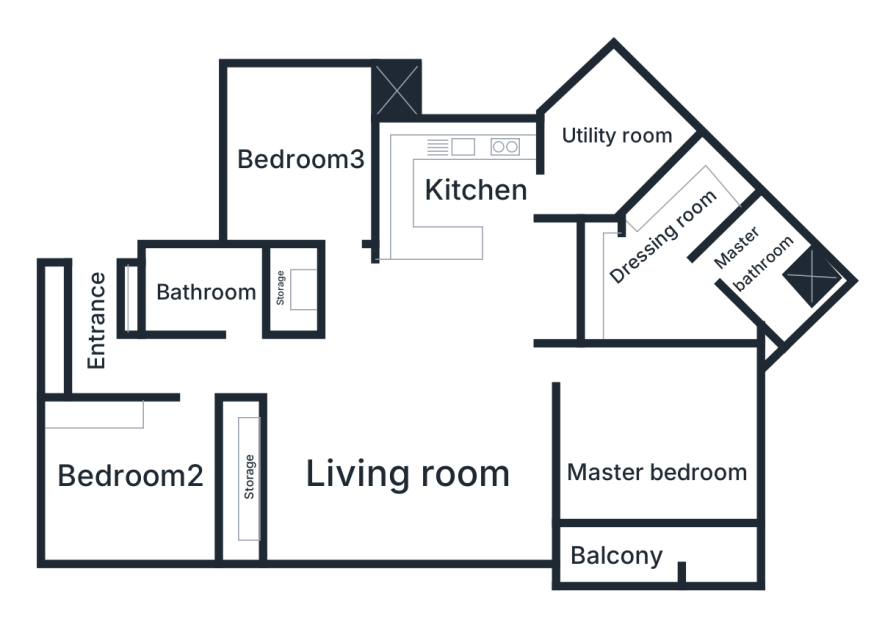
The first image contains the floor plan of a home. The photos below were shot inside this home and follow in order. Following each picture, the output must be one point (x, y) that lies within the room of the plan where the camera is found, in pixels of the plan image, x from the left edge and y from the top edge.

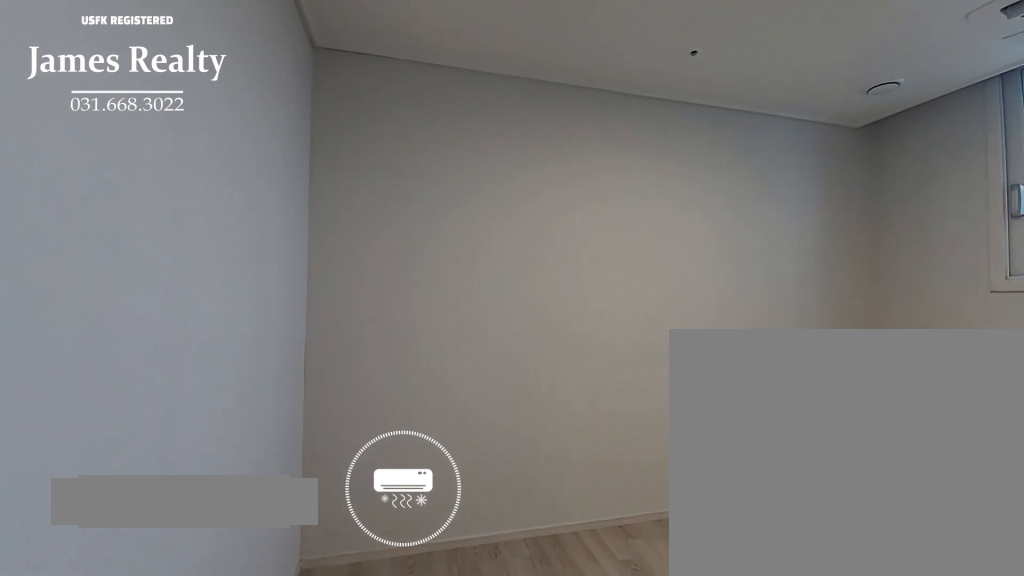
(315, 143)
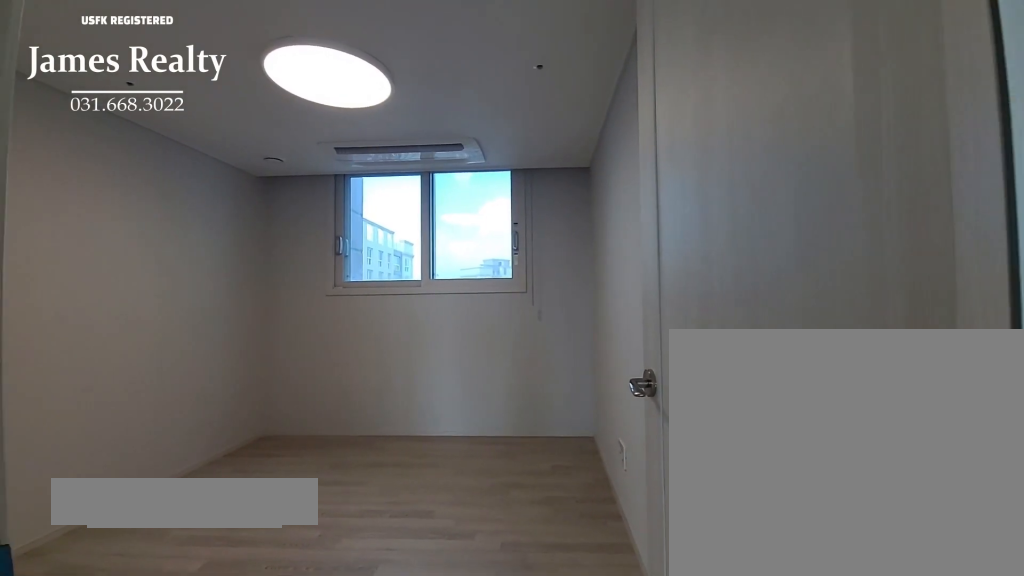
(315, 143)
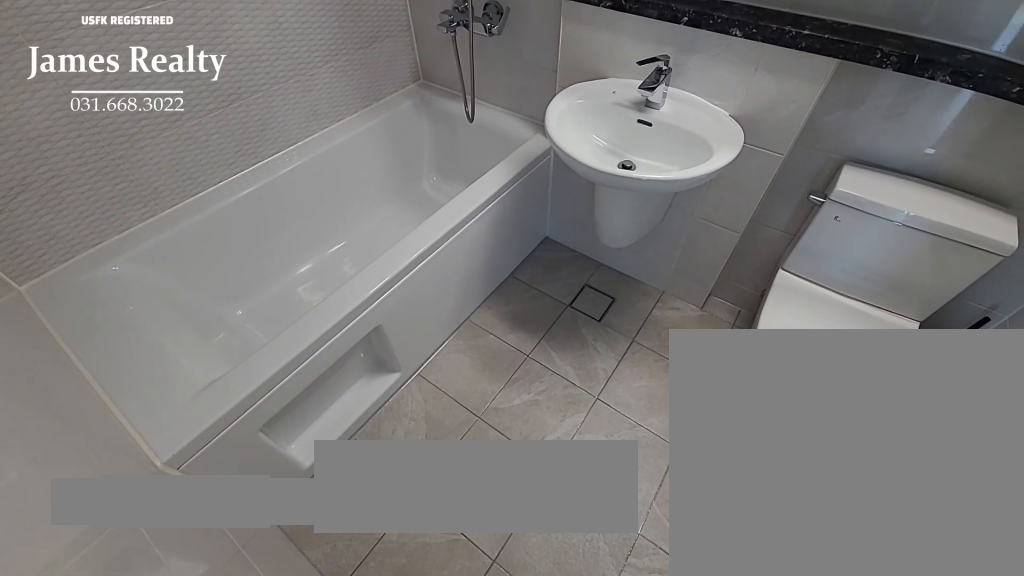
(213, 278)
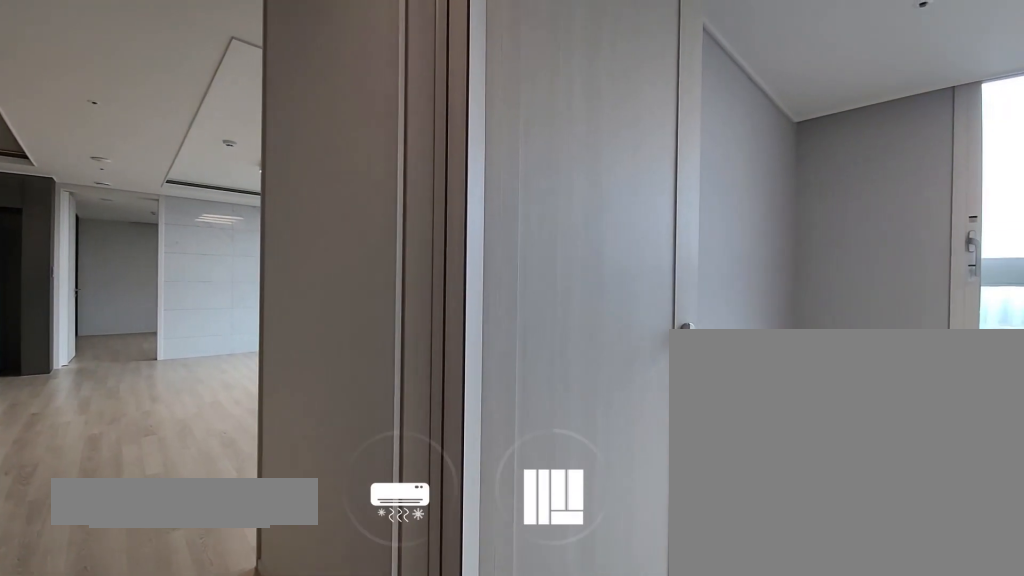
(171, 457)
